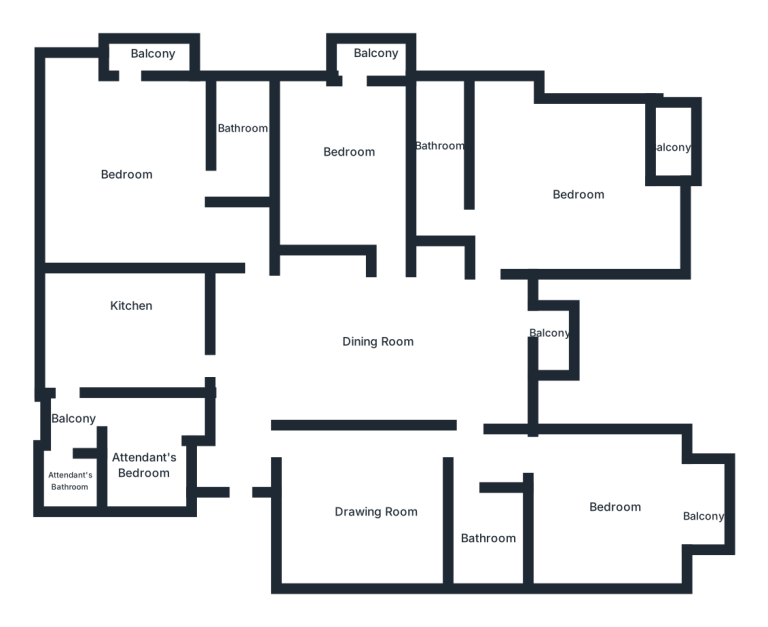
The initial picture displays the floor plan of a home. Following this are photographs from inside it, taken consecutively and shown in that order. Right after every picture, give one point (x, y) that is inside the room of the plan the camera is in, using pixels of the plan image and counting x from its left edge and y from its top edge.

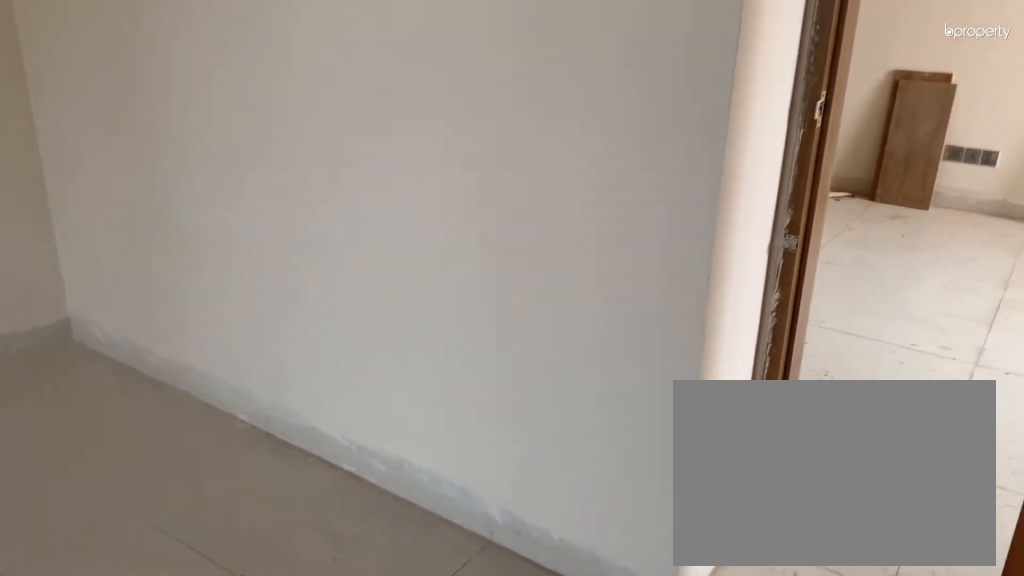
(349, 159)
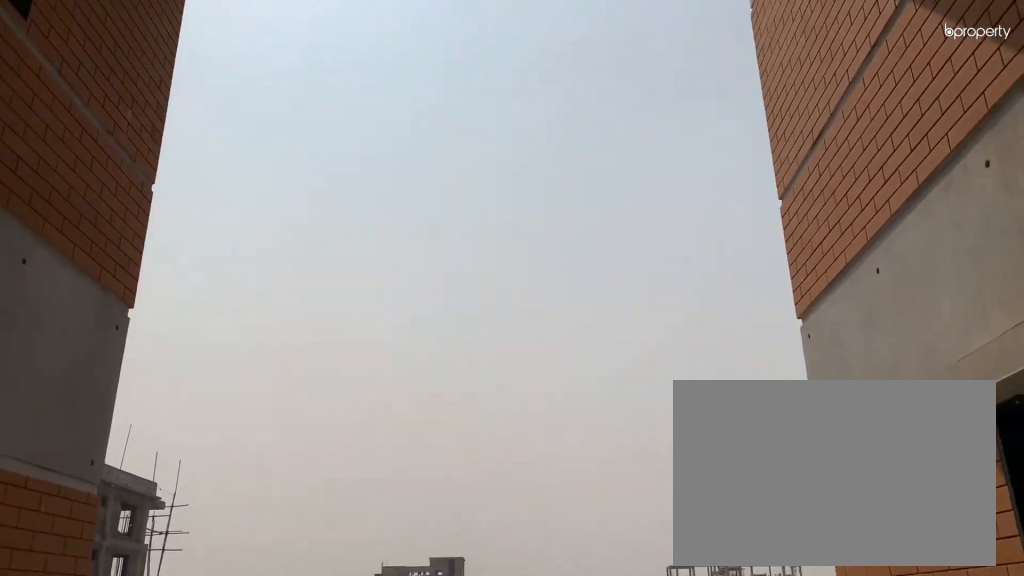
(556, 343)
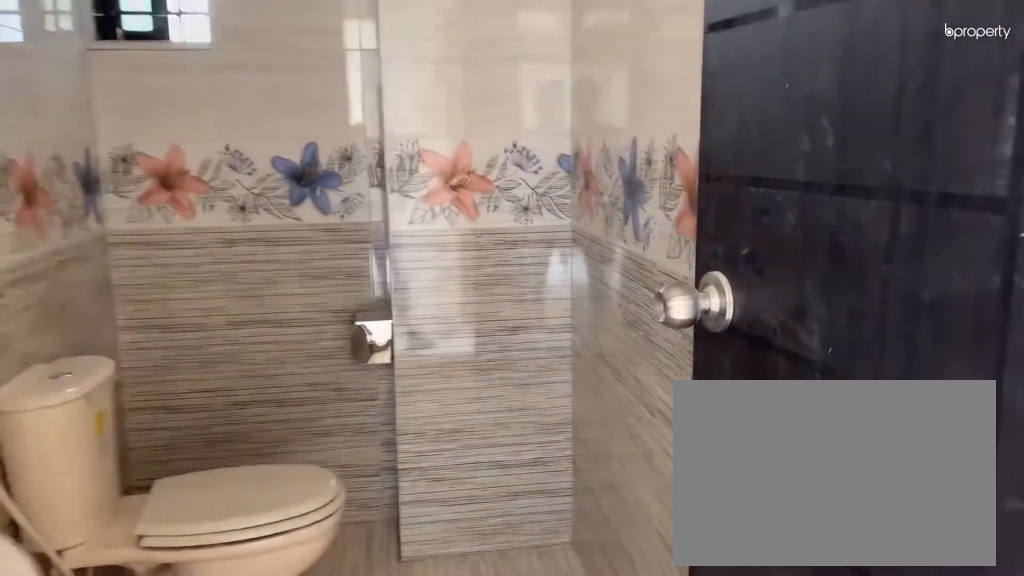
(492, 541)
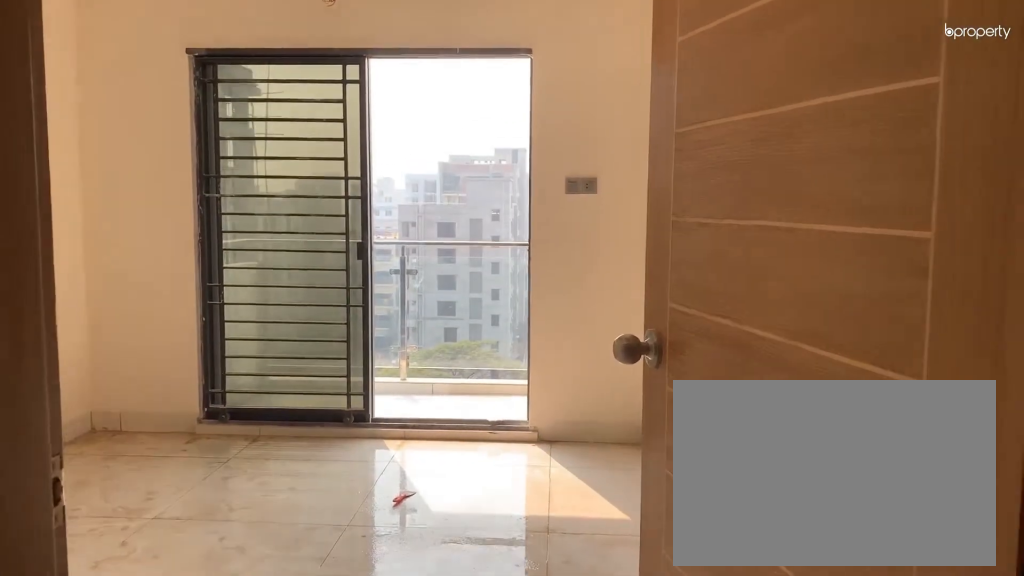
(554, 478)
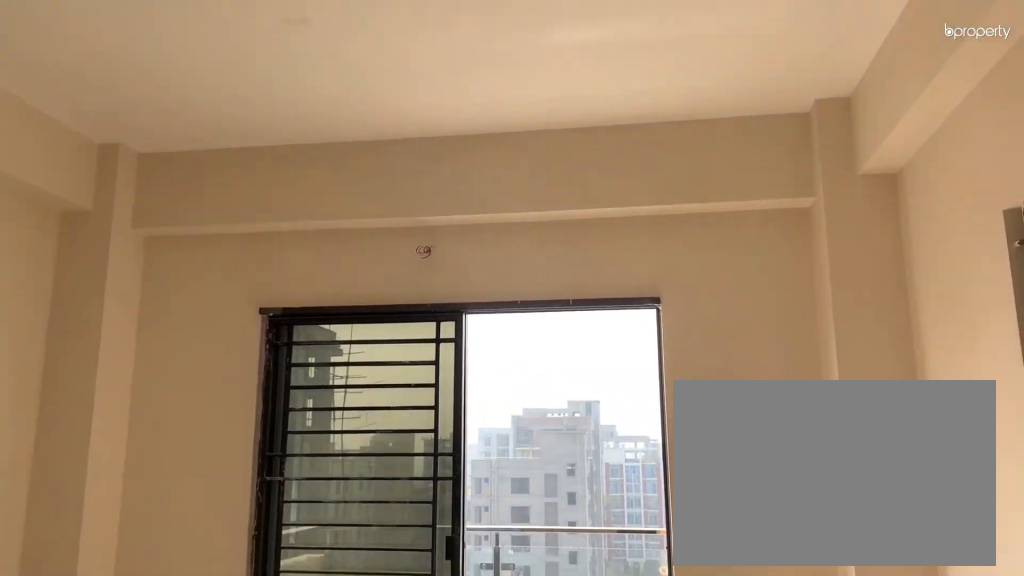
(613, 507)
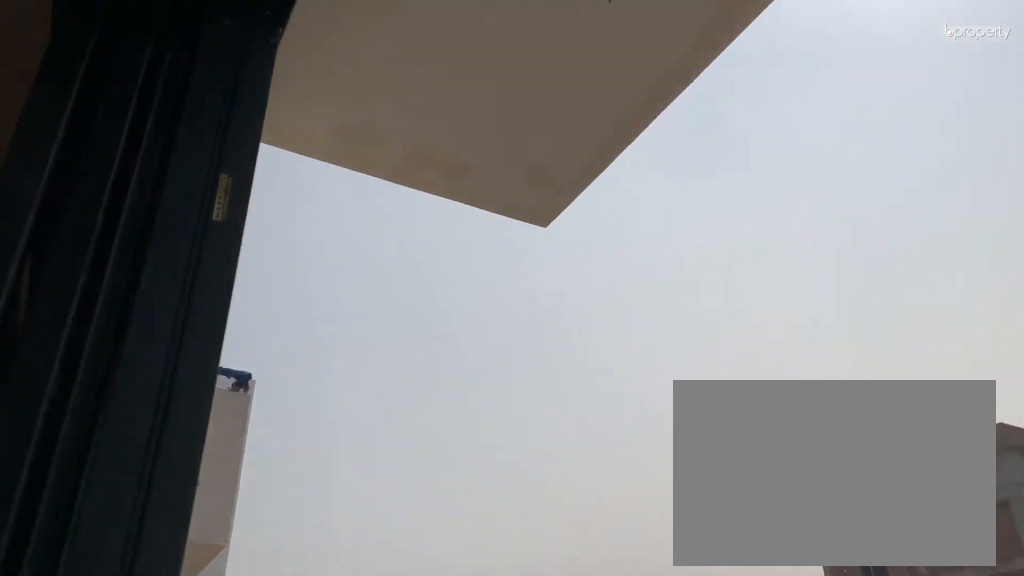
(706, 519)
